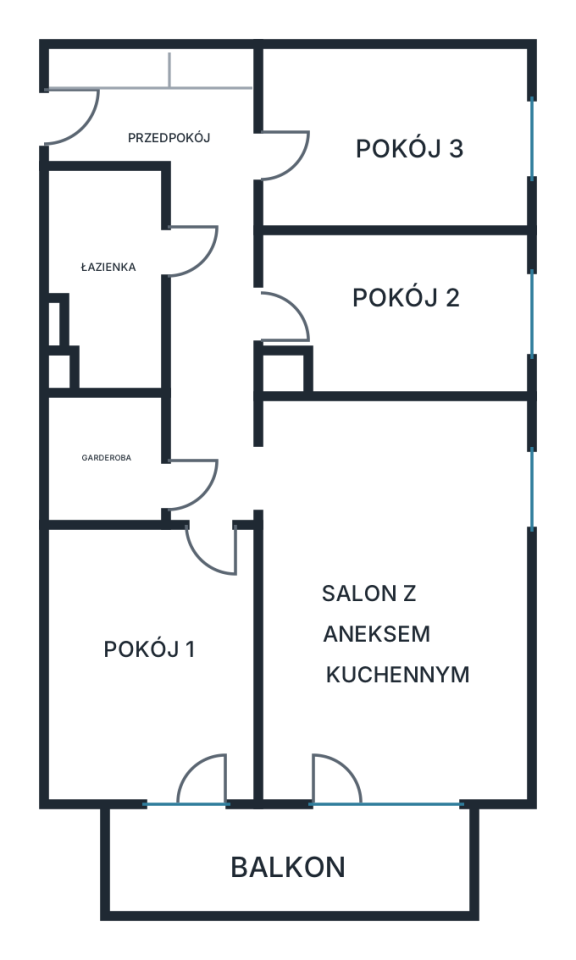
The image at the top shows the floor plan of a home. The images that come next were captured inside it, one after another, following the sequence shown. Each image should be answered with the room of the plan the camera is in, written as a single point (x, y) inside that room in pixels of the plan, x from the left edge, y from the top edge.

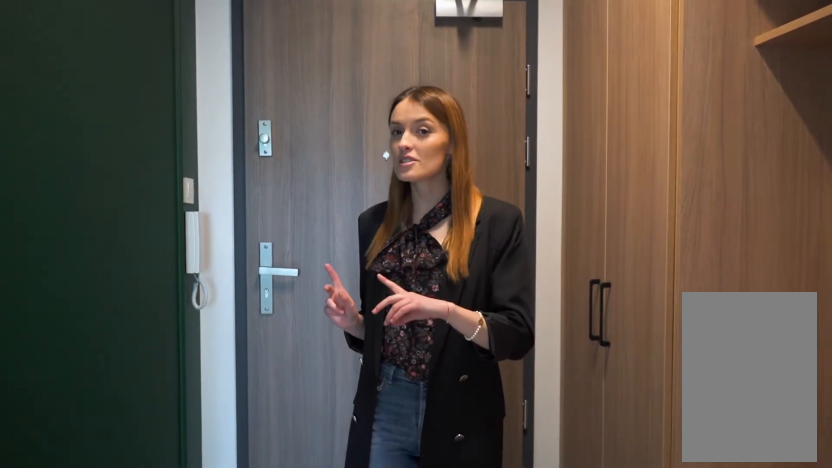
(190, 236)
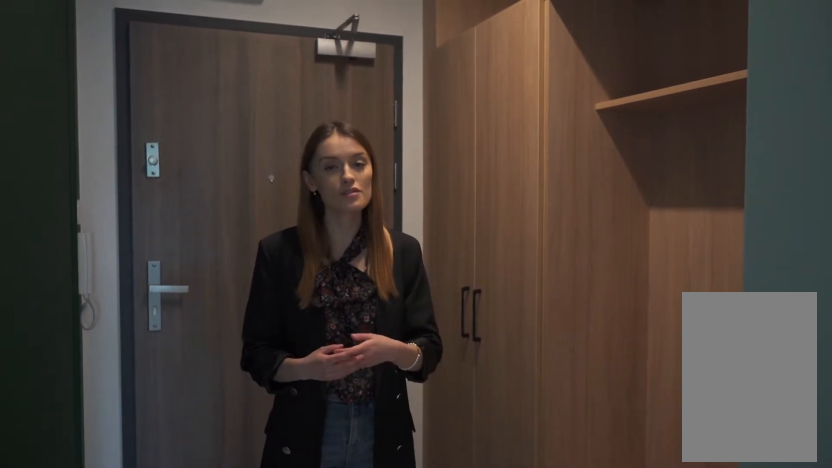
(190, 236)
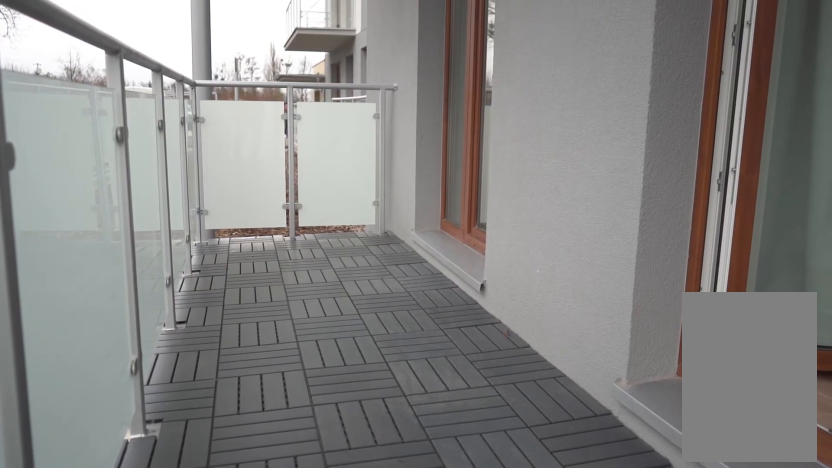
(290, 859)
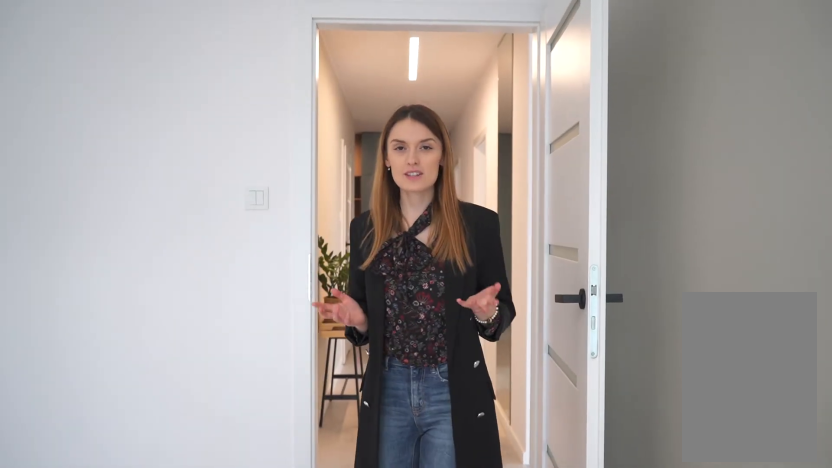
(146, 664)
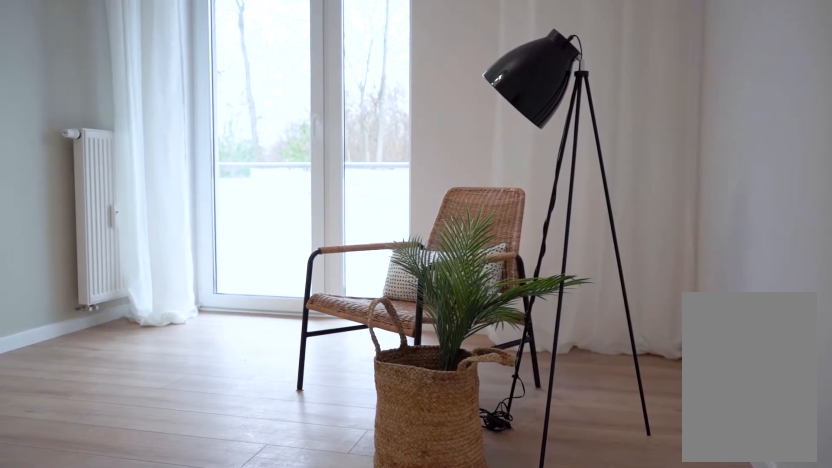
(148, 664)
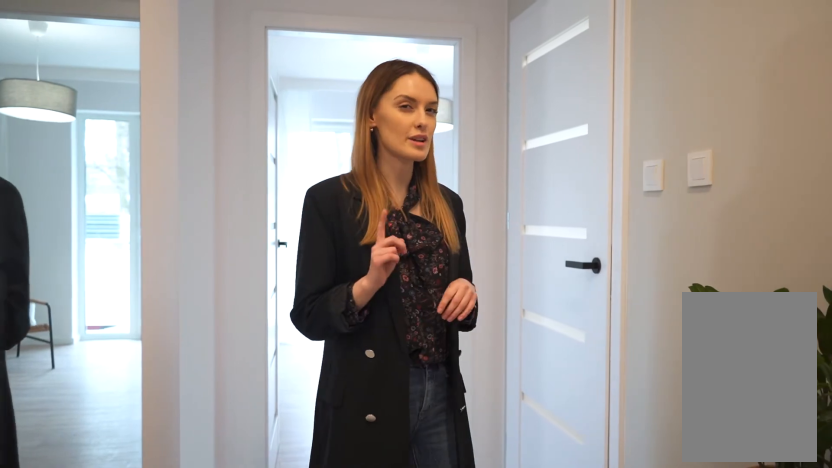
(190, 234)
